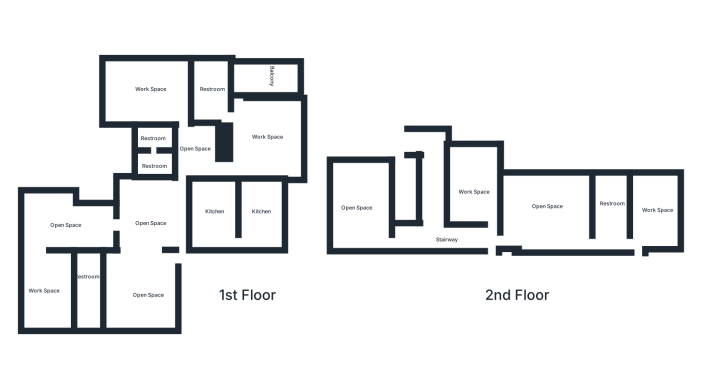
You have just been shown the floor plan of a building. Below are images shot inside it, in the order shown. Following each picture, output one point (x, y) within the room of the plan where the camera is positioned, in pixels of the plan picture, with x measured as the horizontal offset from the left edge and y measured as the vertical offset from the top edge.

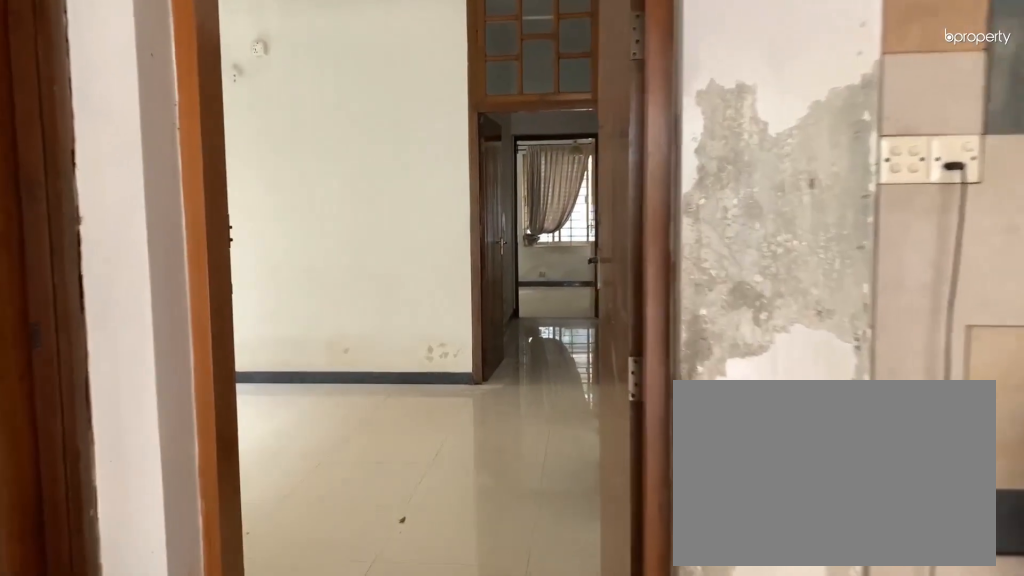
(183, 242)
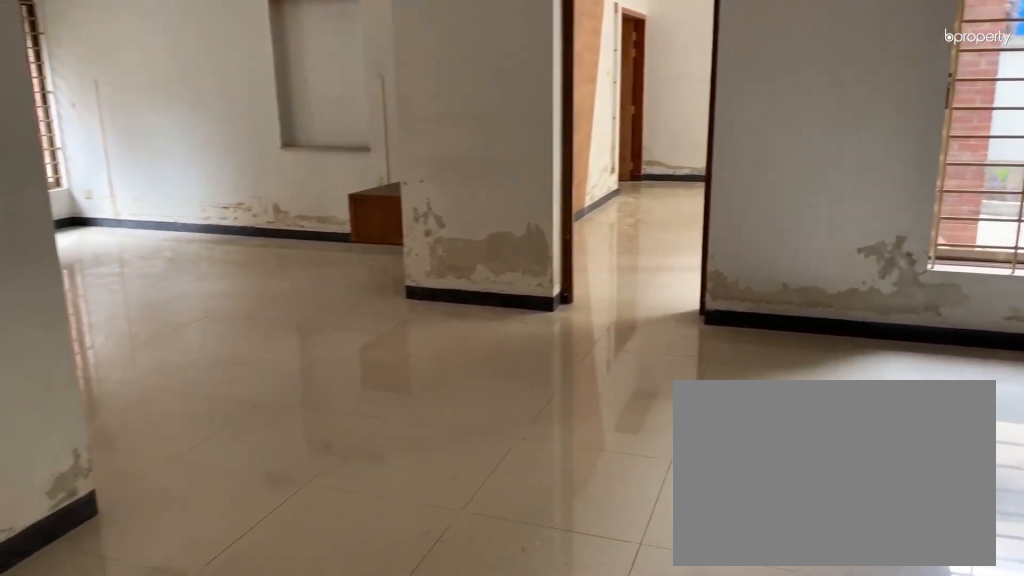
(148, 212)
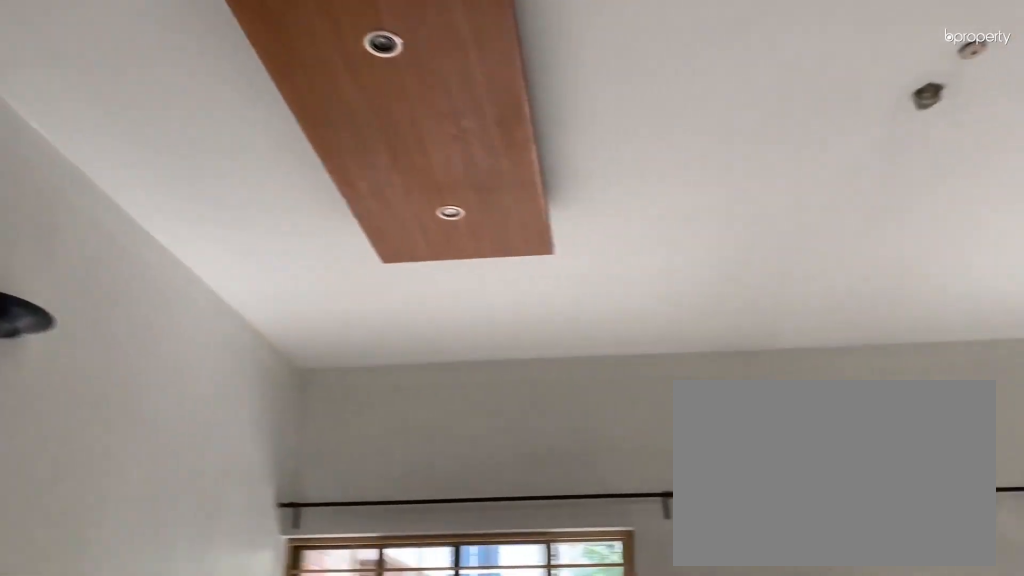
(139, 290)
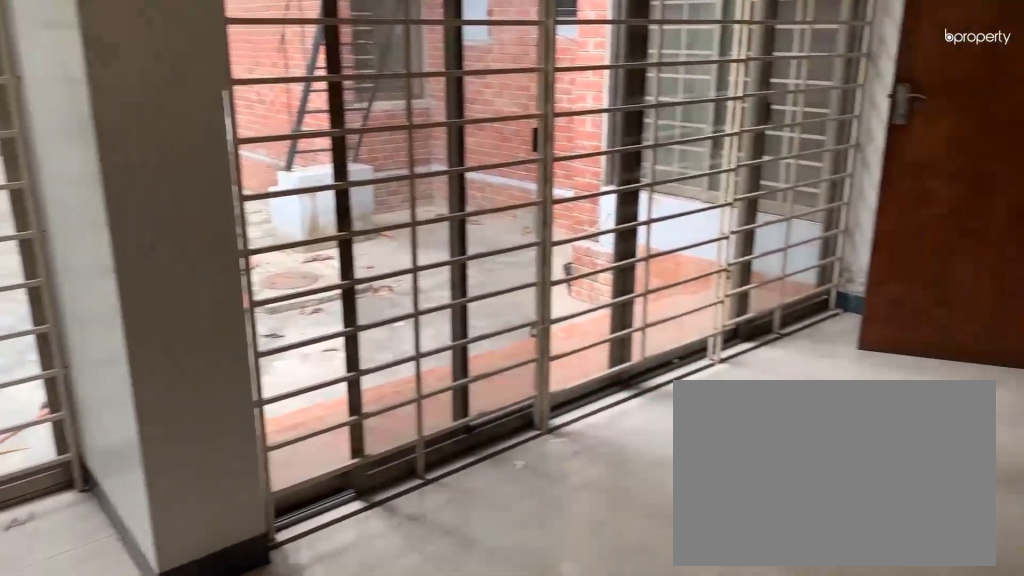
(57, 224)
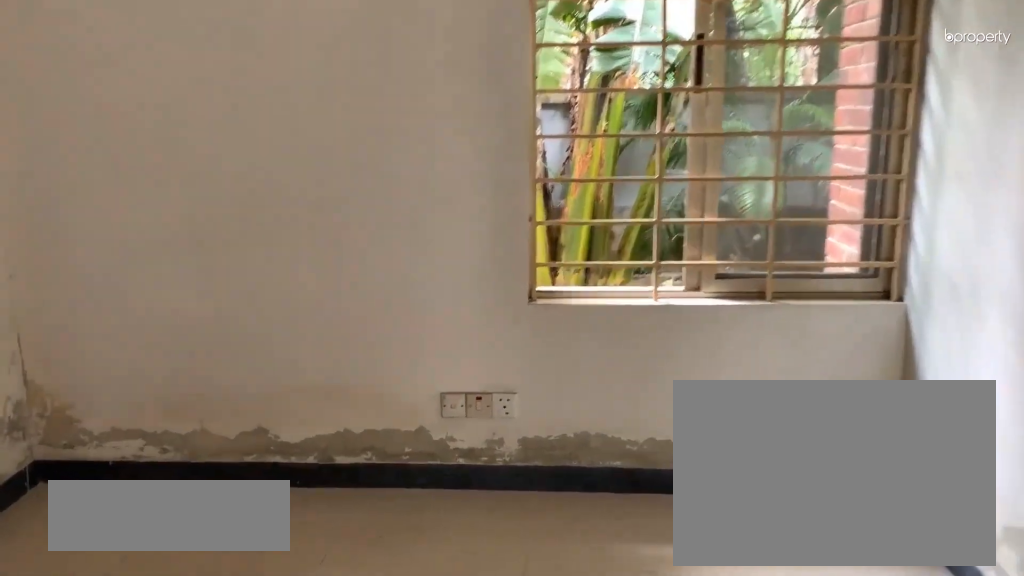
(48, 292)
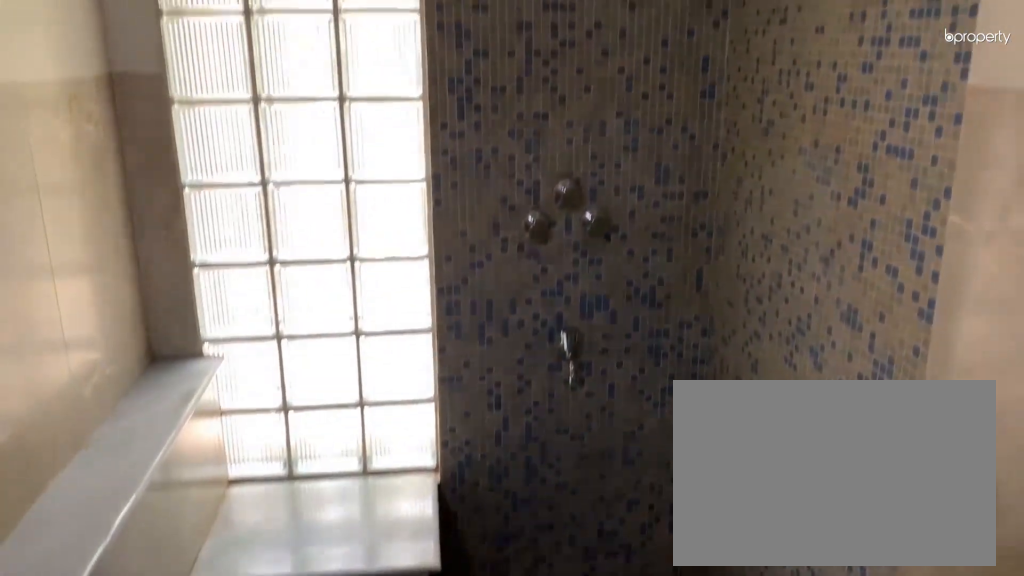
(90, 282)
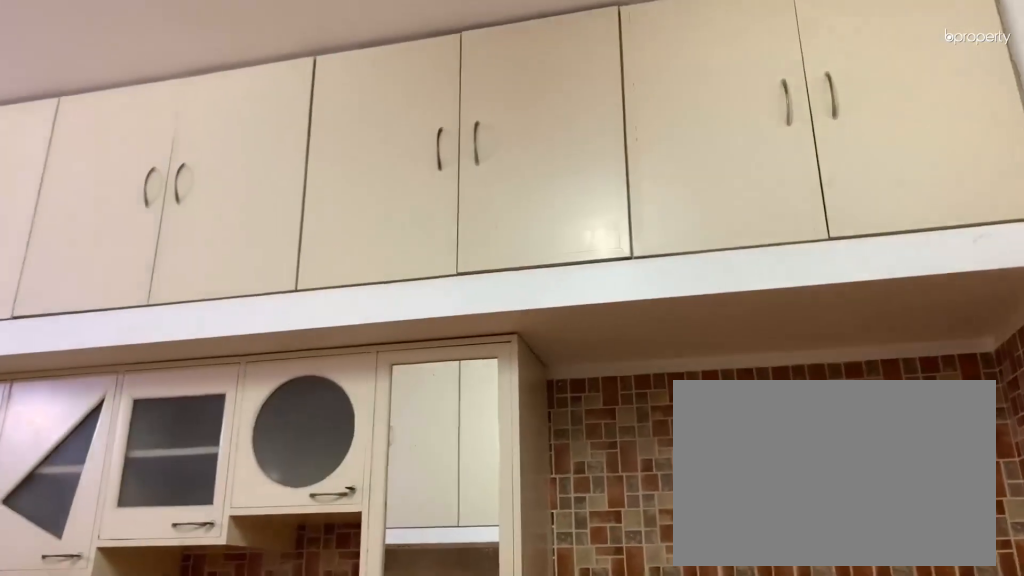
(213, 219)
